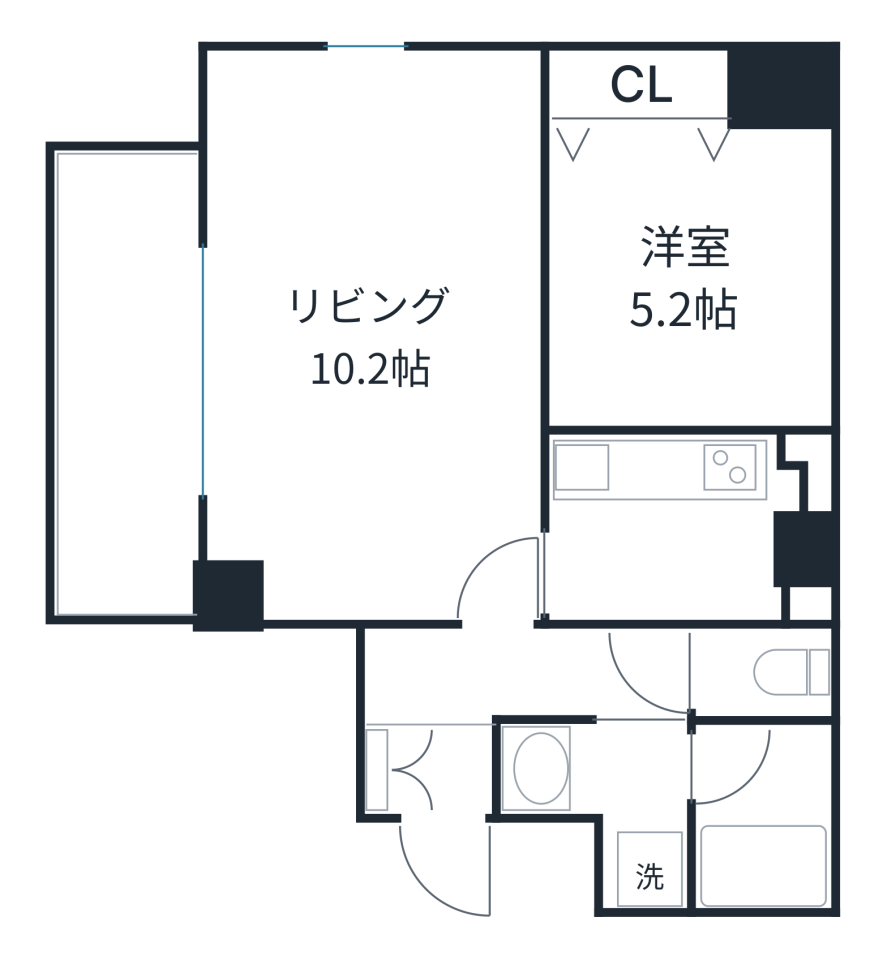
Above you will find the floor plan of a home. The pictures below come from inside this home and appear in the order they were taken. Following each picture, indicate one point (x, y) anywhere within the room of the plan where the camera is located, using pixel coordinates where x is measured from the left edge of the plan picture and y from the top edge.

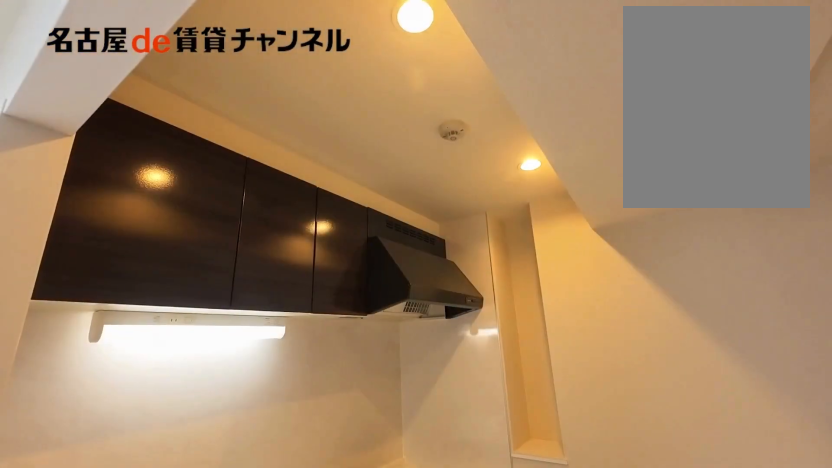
(685, 525)
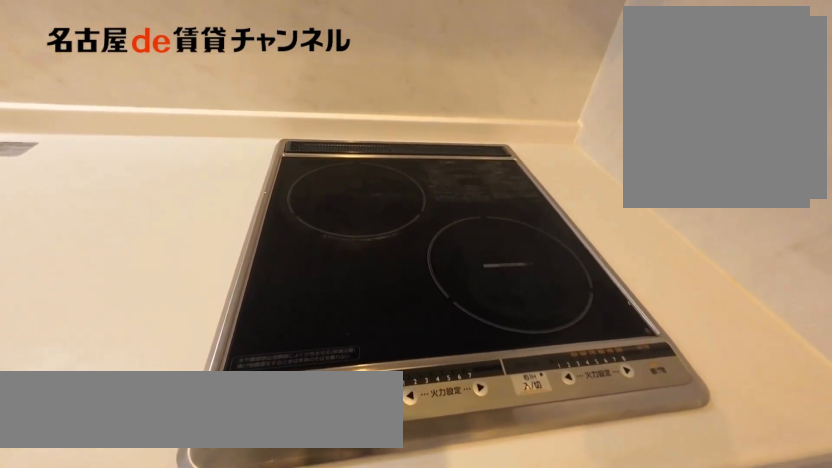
(685, 525)
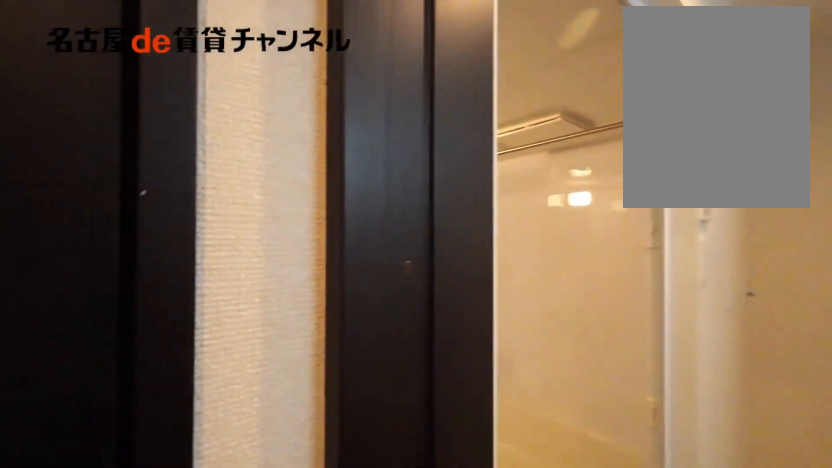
(760, 817)
